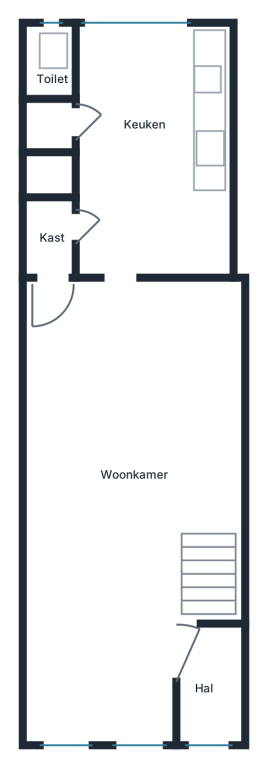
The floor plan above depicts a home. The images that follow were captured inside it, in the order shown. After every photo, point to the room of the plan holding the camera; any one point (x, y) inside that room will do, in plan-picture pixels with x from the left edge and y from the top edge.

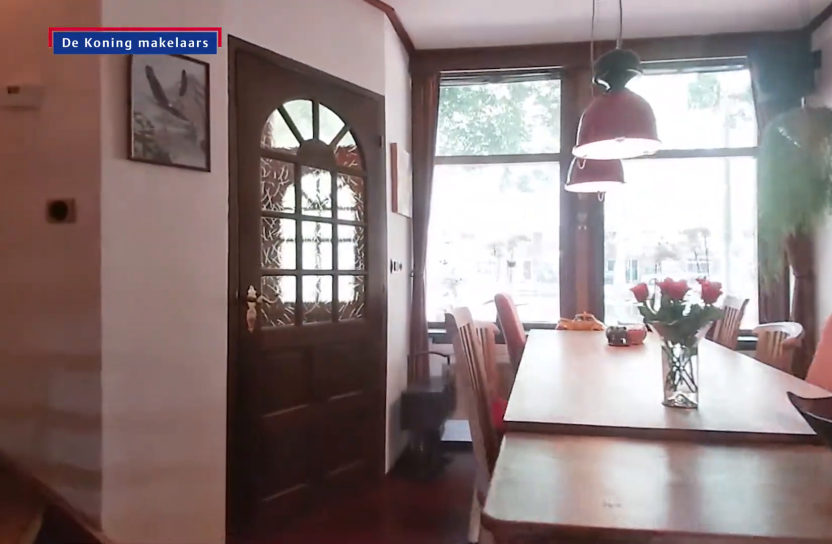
(114, 547)
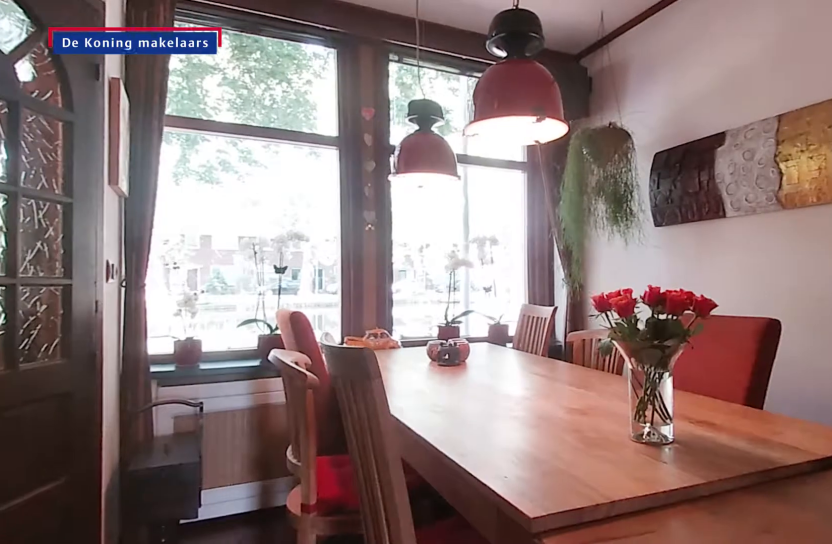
(114, 547)
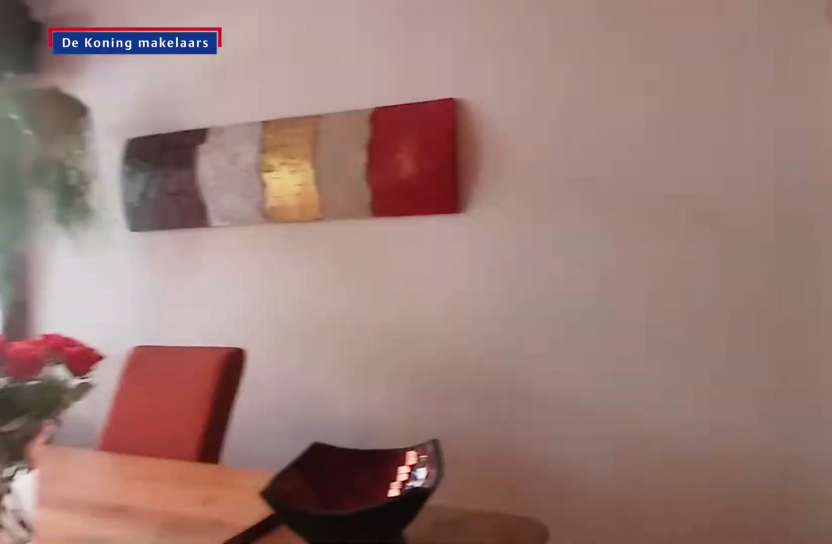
(114, 547)
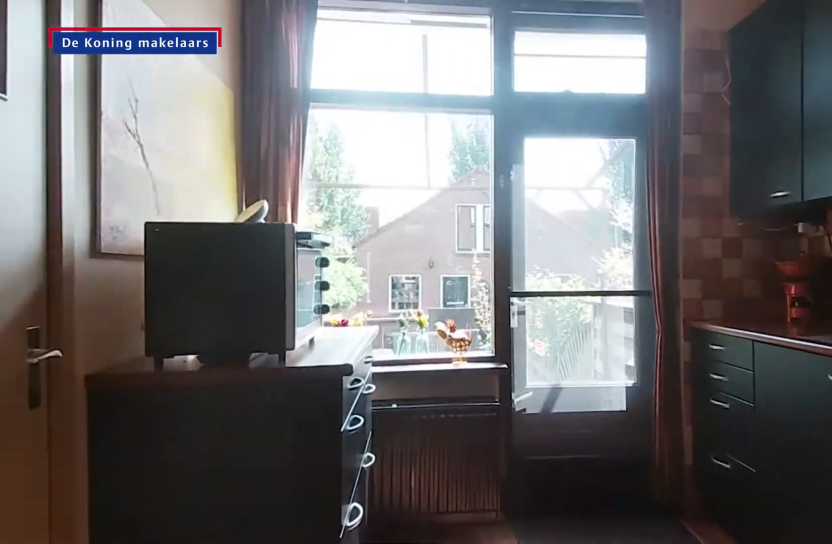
(122, 94)
